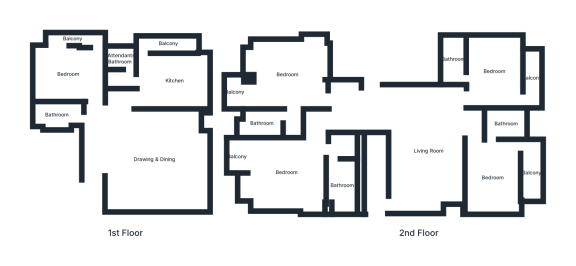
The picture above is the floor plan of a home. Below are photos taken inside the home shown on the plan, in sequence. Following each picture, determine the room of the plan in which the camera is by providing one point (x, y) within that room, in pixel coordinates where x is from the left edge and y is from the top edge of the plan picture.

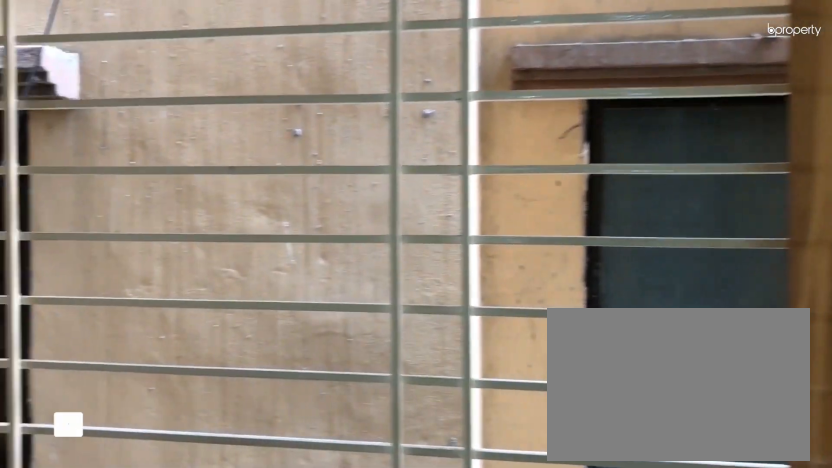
(532, 77)
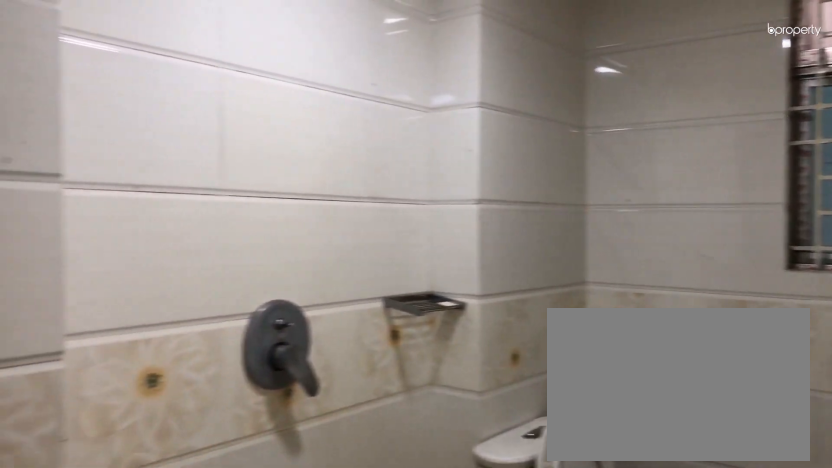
(453, 59)
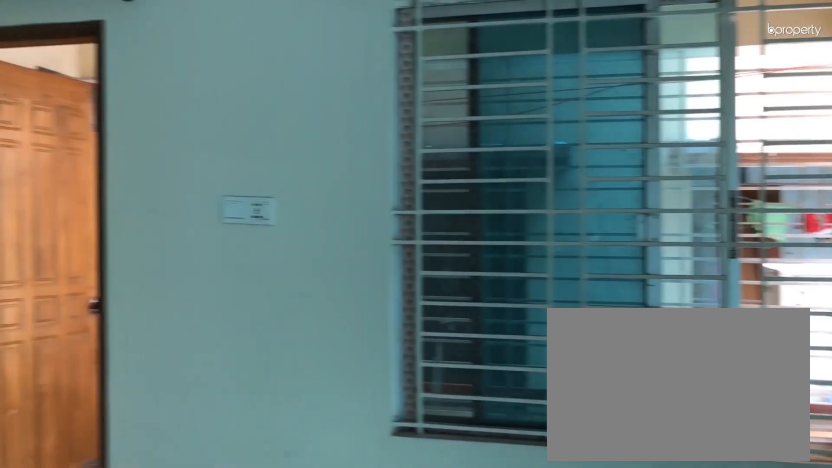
(492, 177)
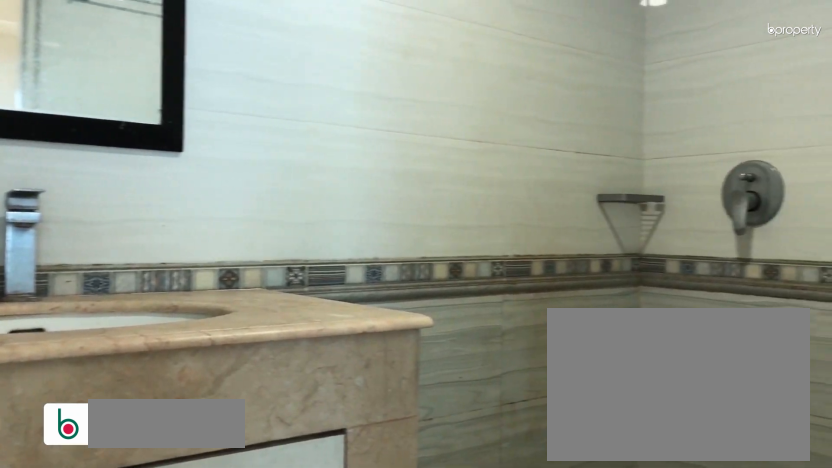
(506, 124)
